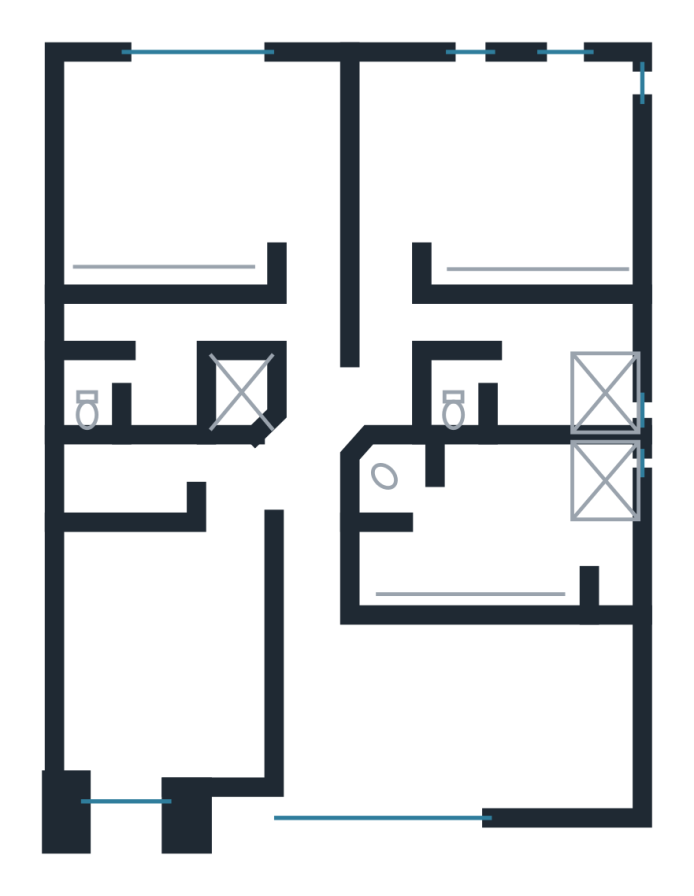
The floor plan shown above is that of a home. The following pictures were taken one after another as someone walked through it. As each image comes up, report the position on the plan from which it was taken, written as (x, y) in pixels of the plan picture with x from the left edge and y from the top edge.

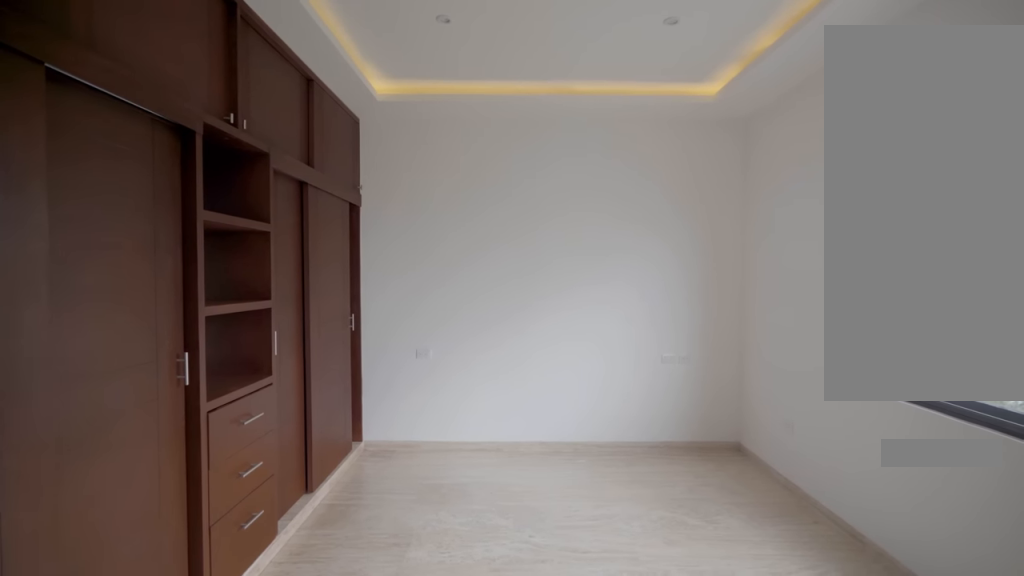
(316, 164)
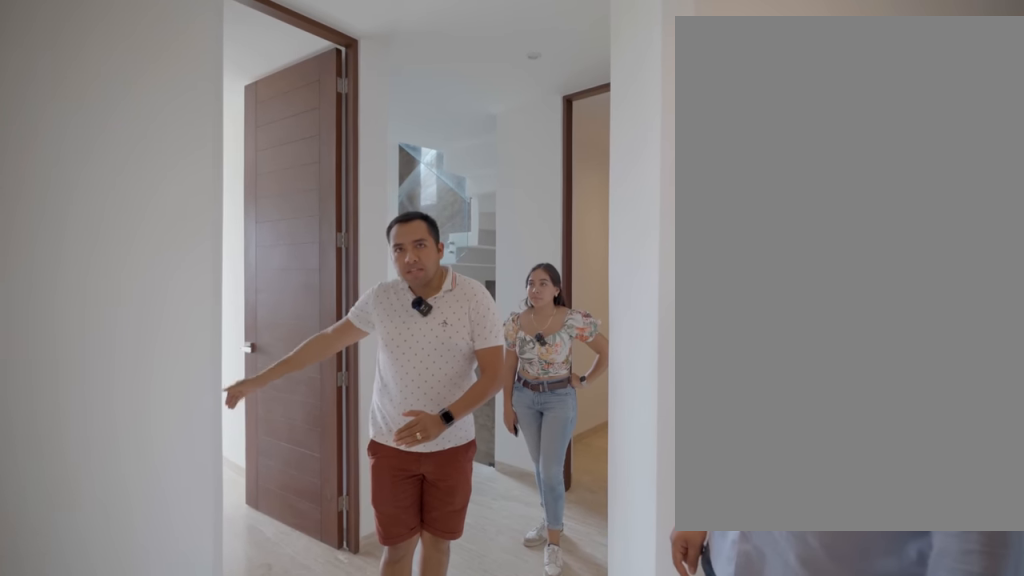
(363, 400)
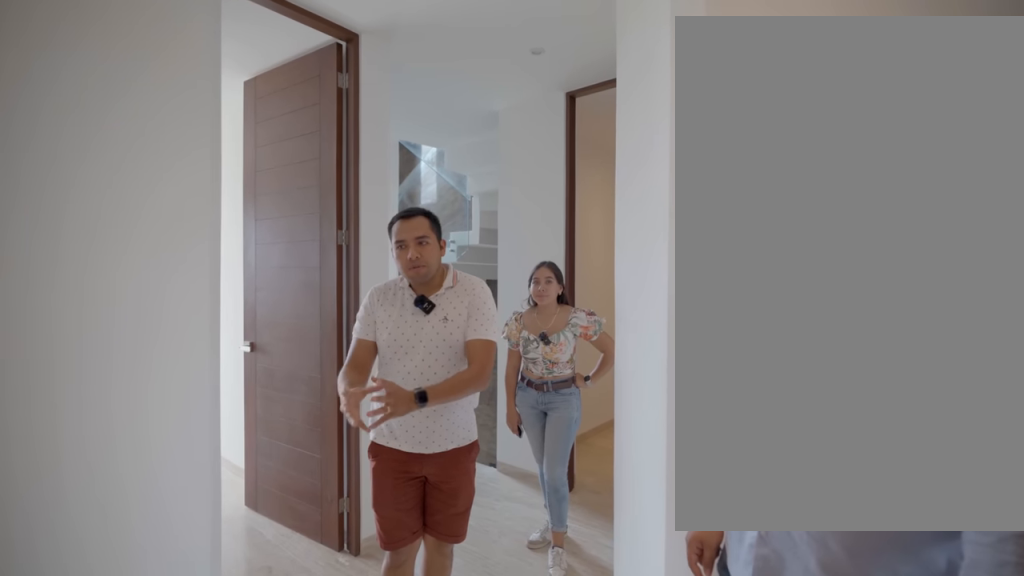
(364, 401)
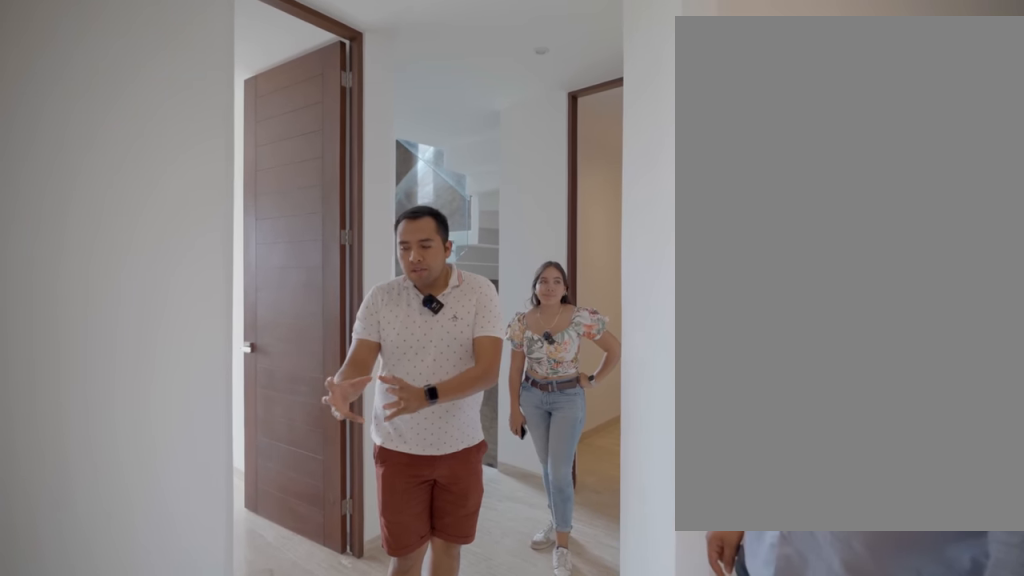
(367, 400)
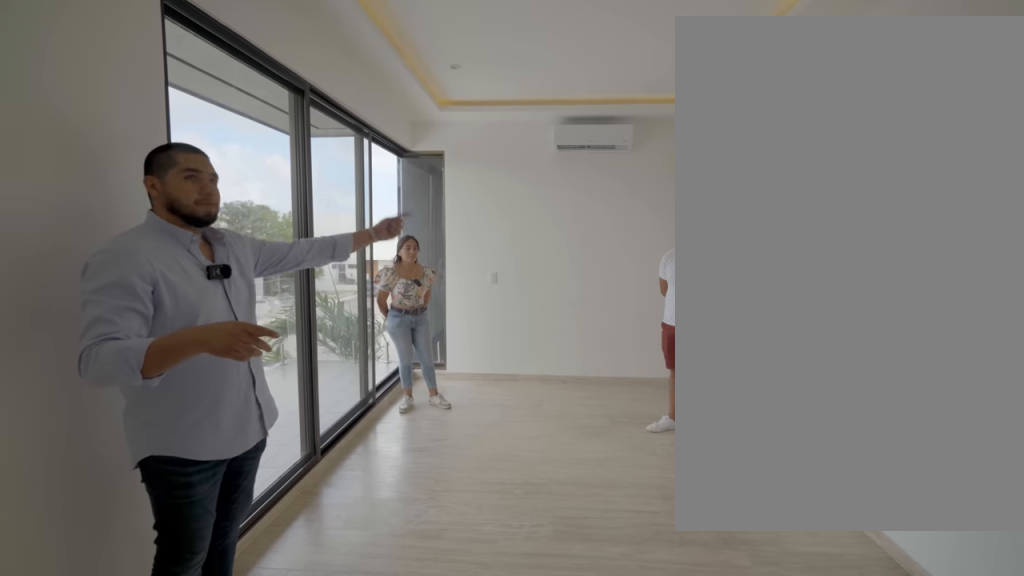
(595, 706)
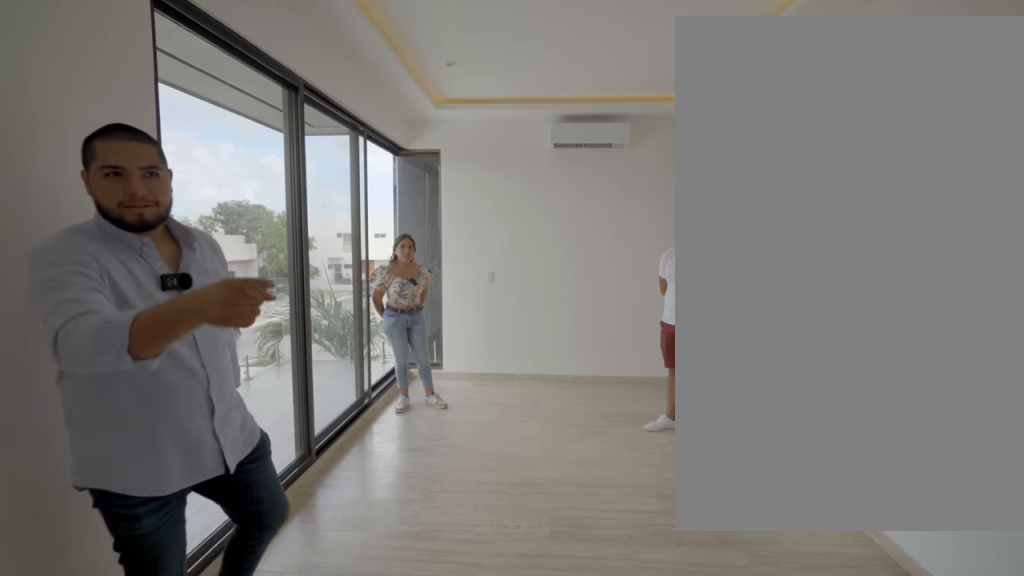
(595, 706)
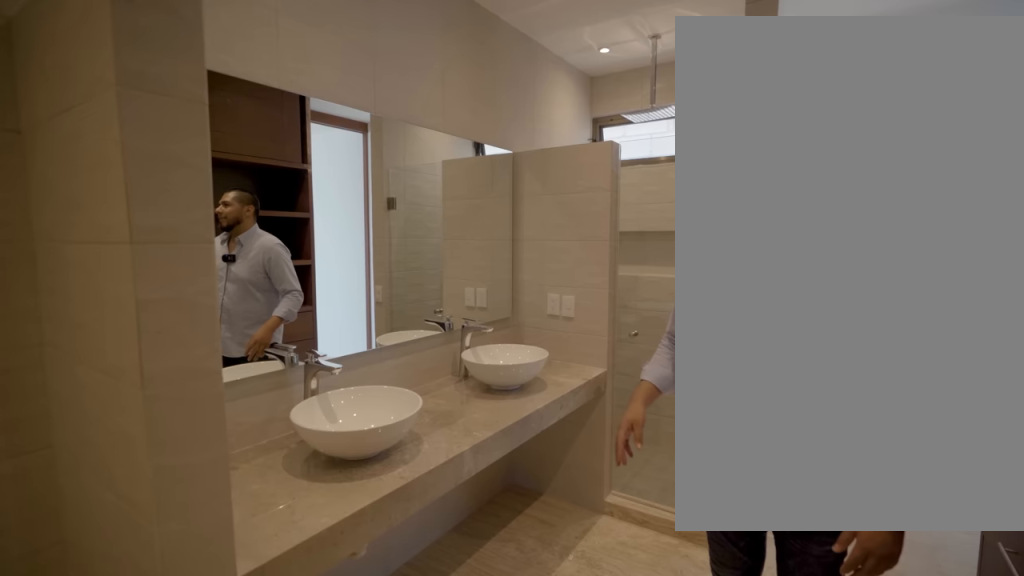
(446, 535)
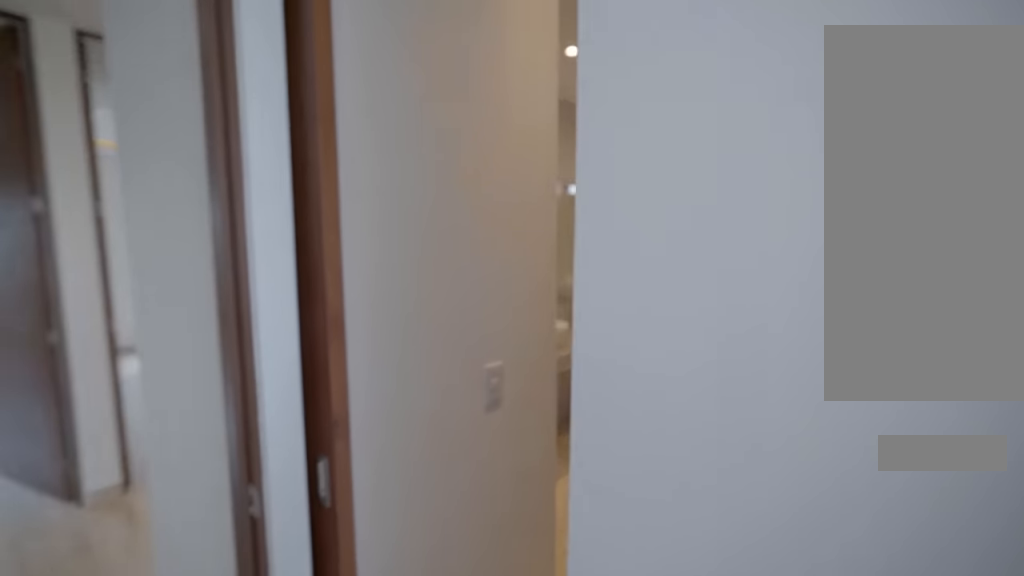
(319, 575)
